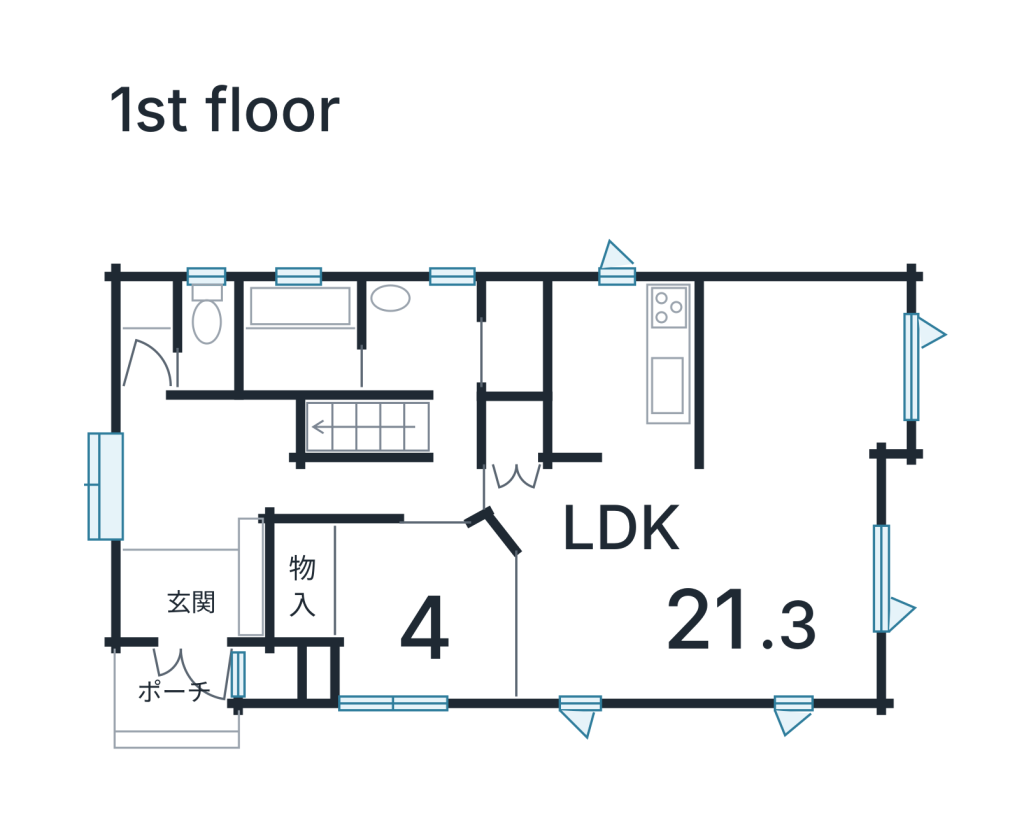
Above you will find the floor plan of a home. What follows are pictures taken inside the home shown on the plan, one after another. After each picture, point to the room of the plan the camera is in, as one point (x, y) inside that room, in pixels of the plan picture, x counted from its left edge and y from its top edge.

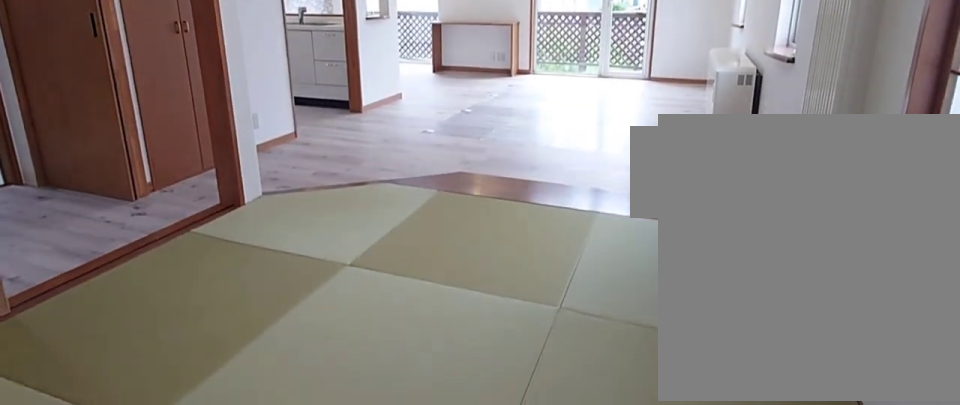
(422, 626)
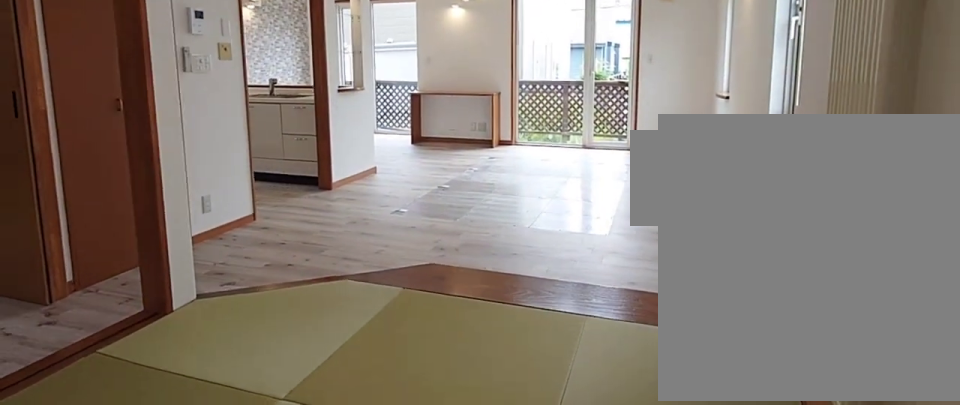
(422, 626)
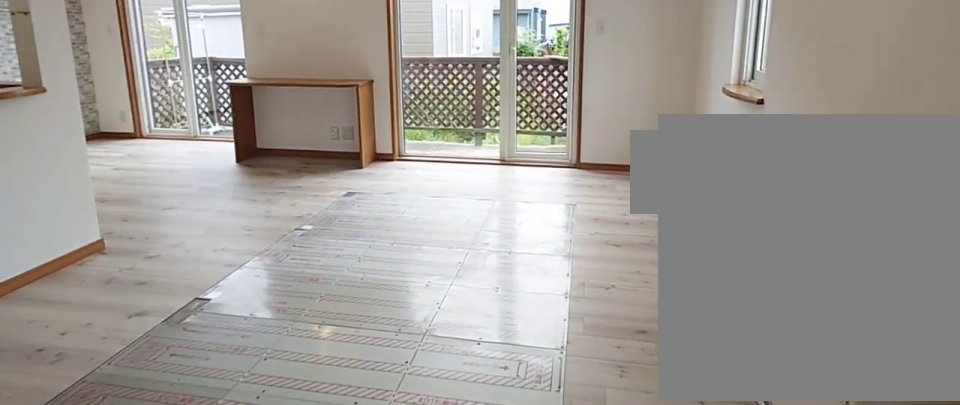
(710, 586)
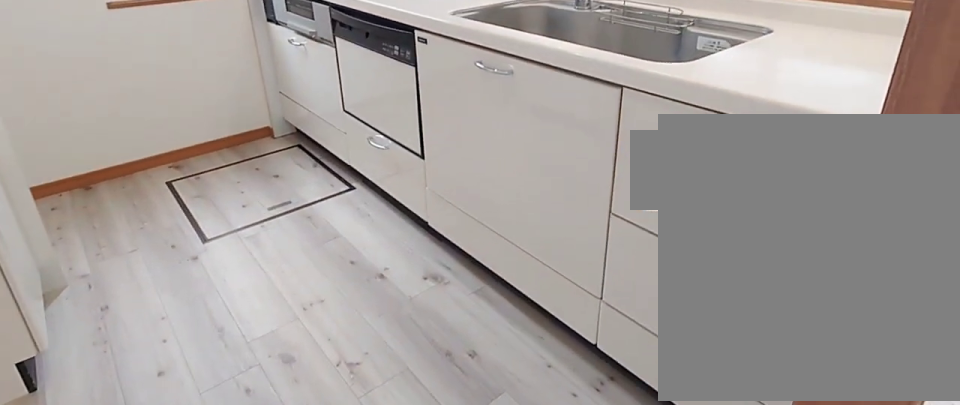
(603, 382)
